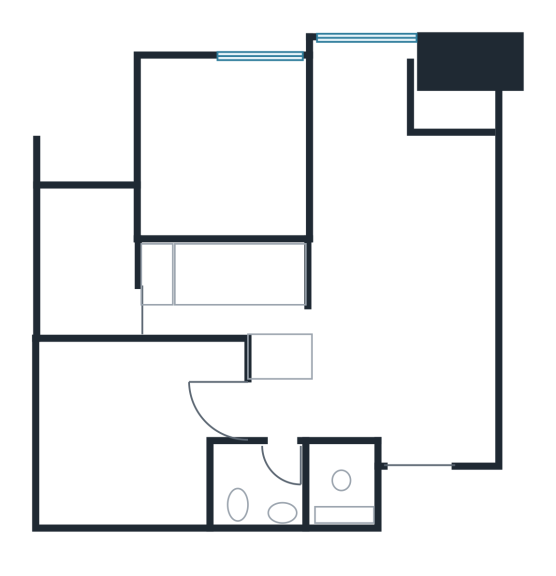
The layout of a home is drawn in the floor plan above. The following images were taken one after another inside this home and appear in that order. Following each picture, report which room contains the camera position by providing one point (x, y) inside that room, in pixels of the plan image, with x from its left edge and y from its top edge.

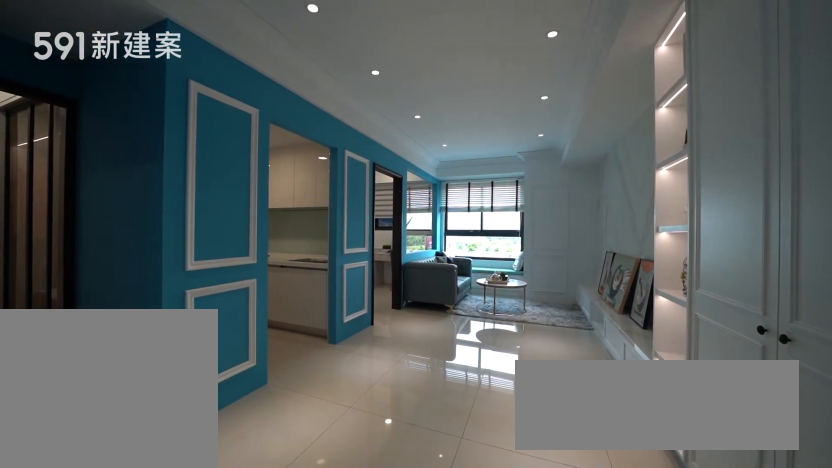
(403, 334)
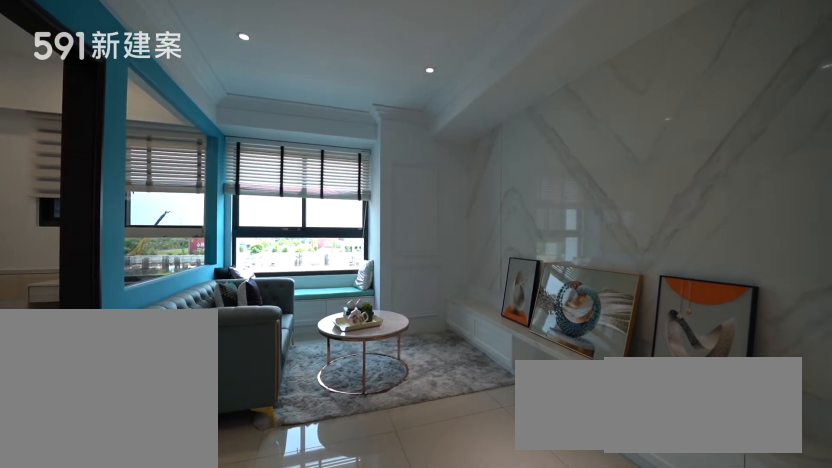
(396, 178)
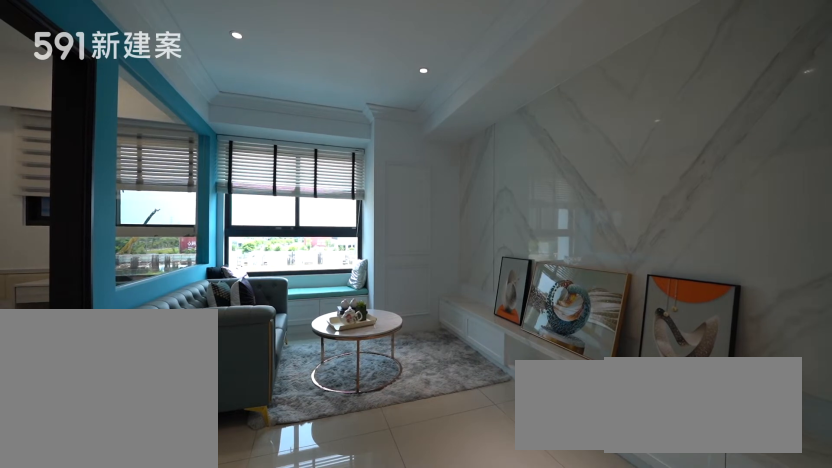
(396, 178)
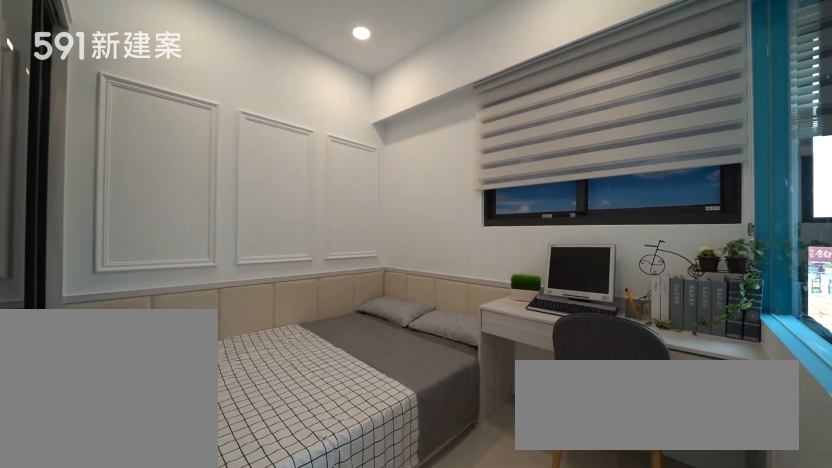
(222, 145)
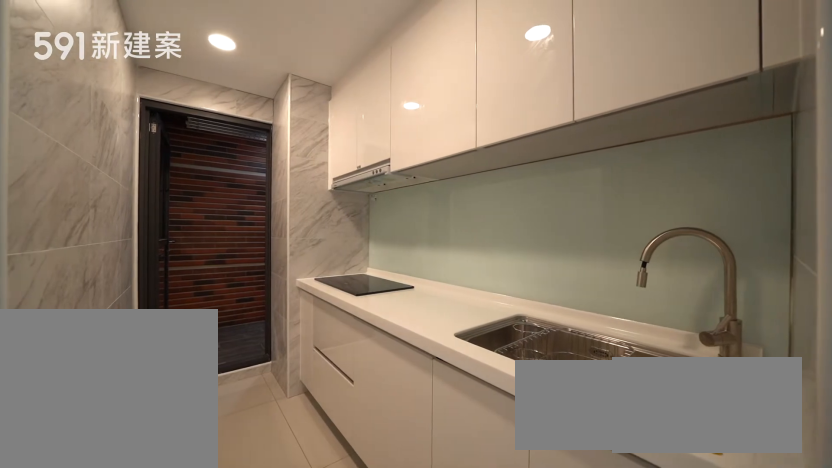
(228, 294)
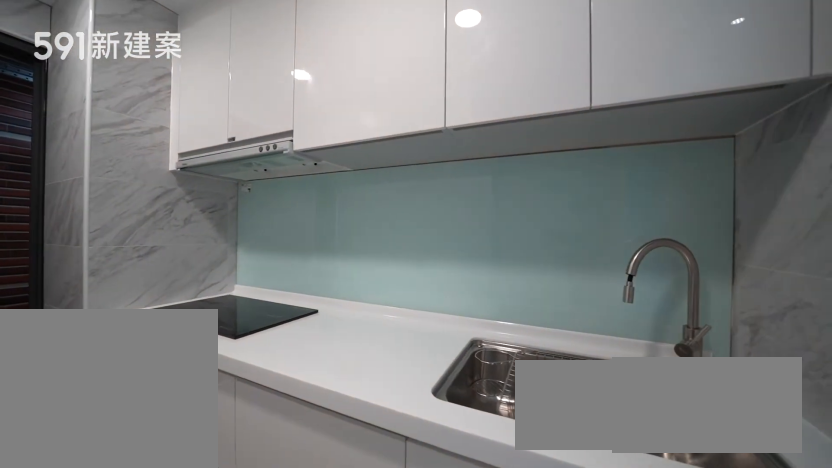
(228, 294)
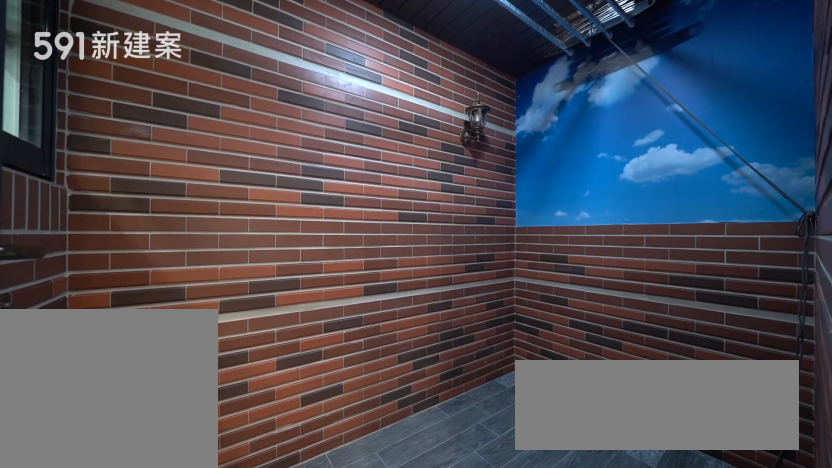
(85, 255)
